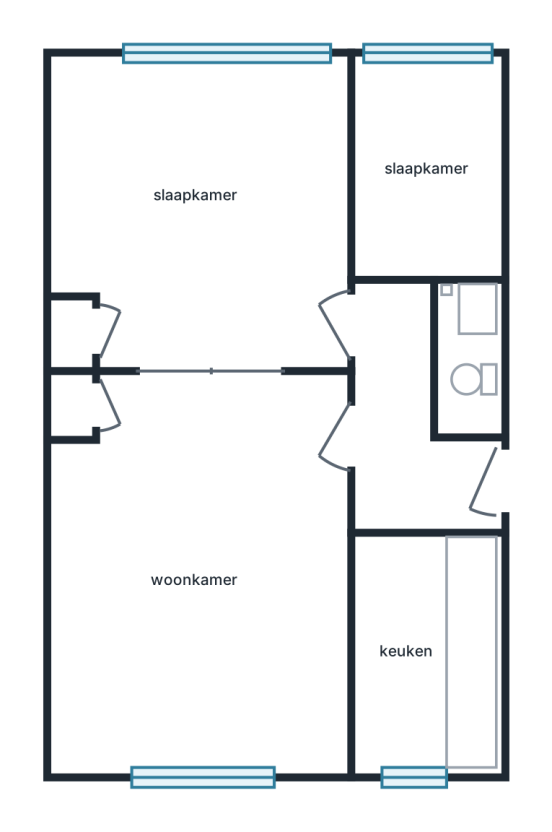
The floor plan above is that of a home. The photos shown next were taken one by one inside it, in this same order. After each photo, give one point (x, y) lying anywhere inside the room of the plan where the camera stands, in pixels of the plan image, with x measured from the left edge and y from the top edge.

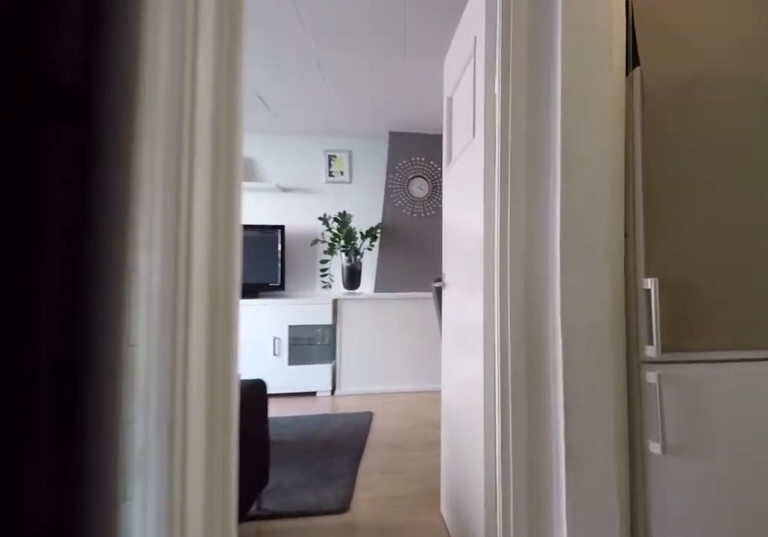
(411, 426)
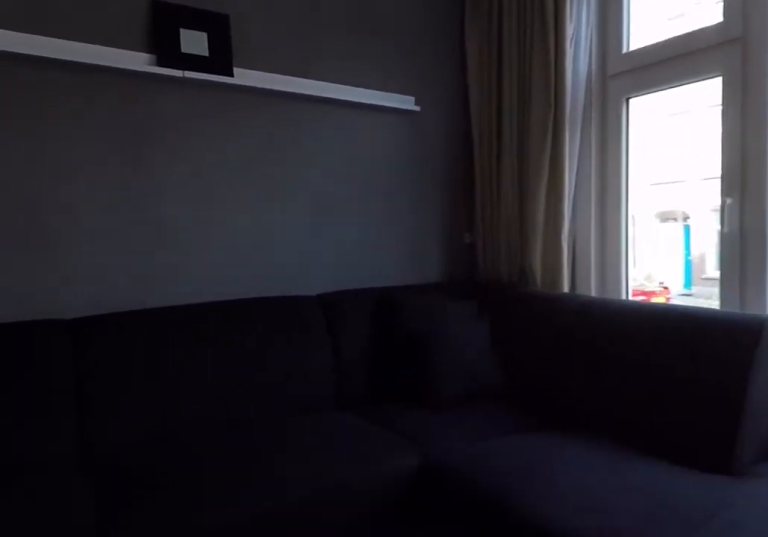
(206, 576)
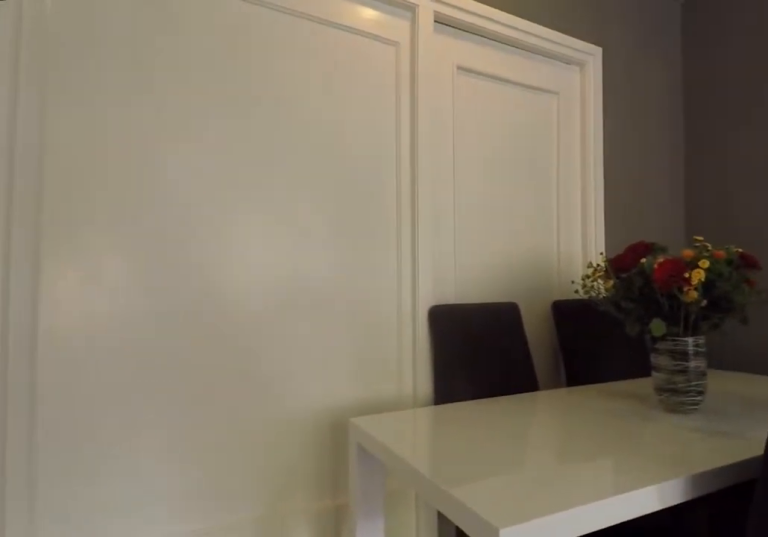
(206, 576)
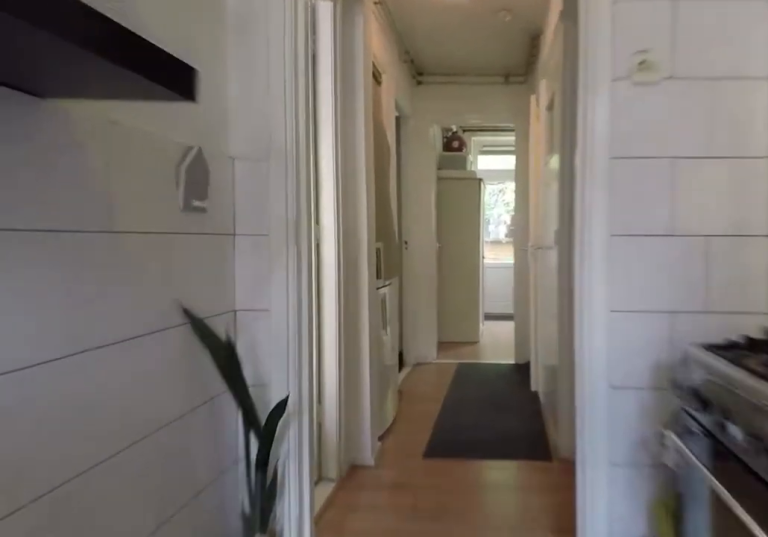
(425, 652)
